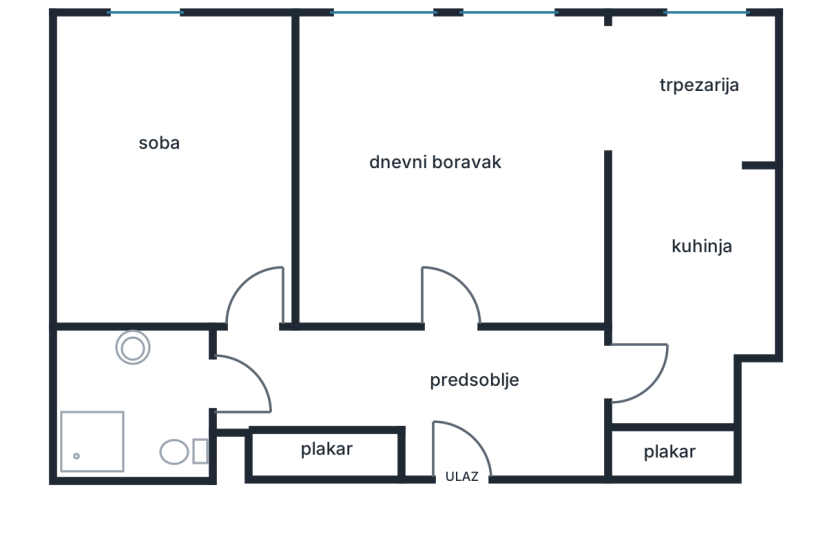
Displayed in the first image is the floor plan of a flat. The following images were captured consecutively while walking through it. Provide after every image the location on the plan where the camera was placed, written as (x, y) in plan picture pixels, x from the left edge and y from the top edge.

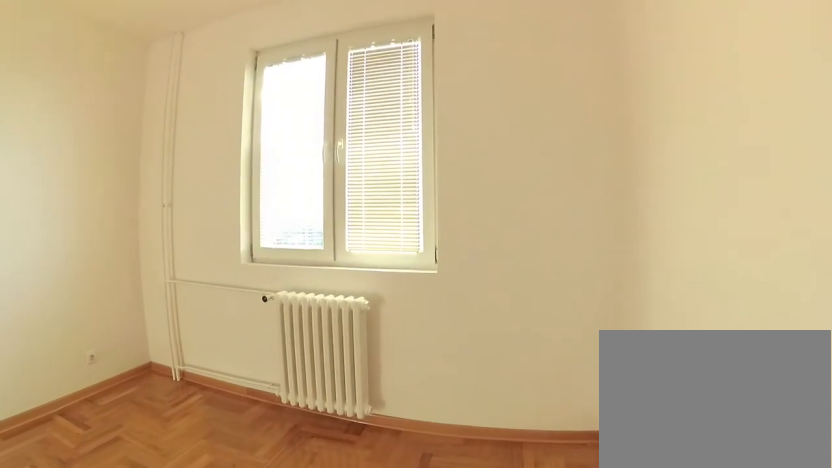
(279, 187)
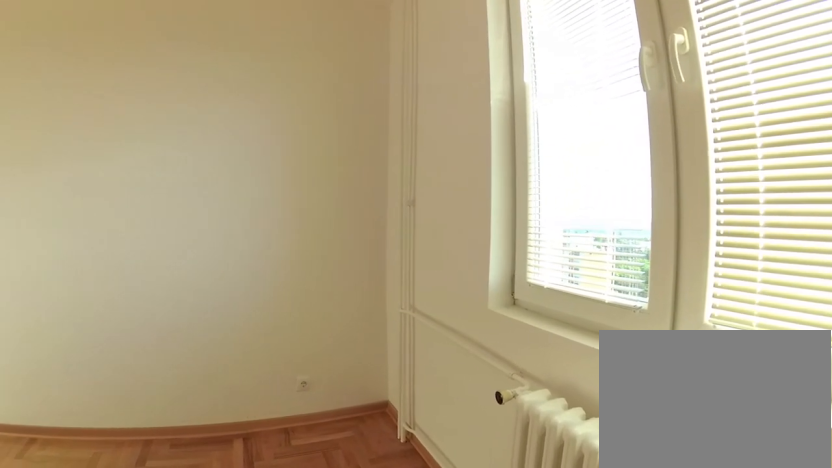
(227, 77)
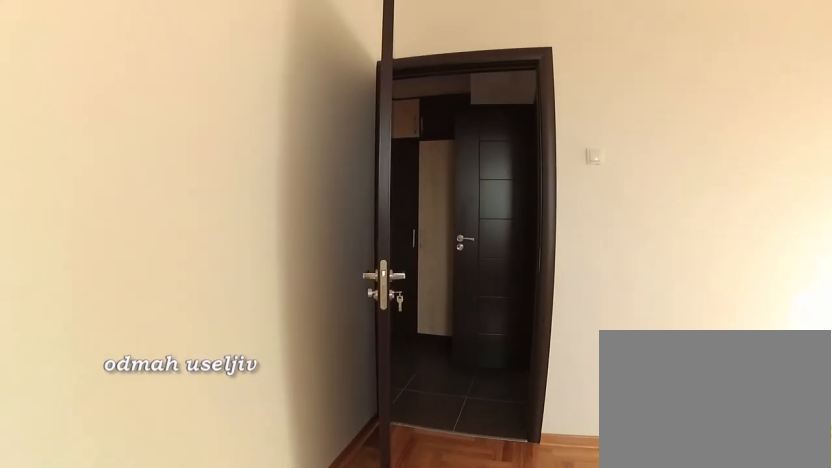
(200, 93)
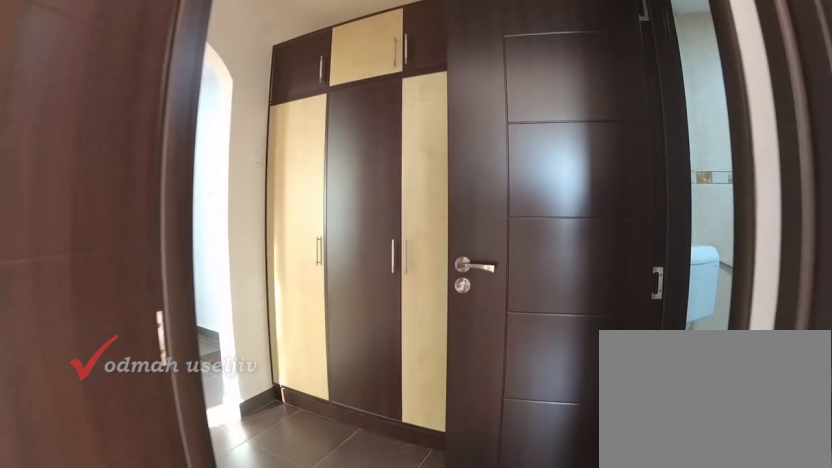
(242, 274)
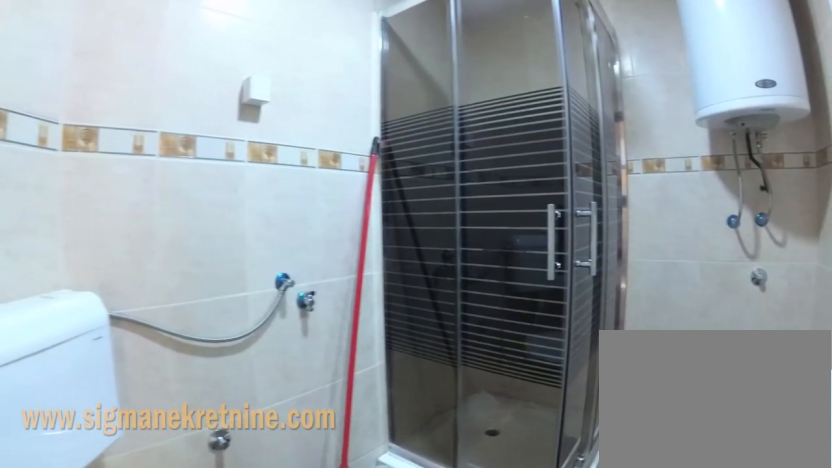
(239, 355)
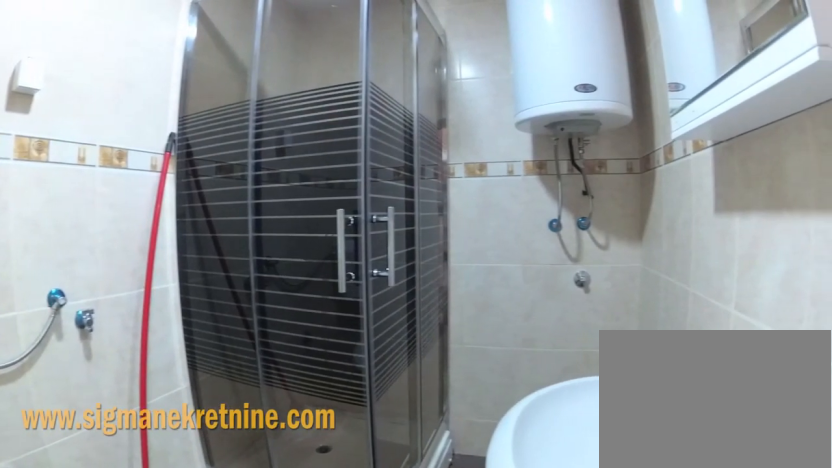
(230, 367)
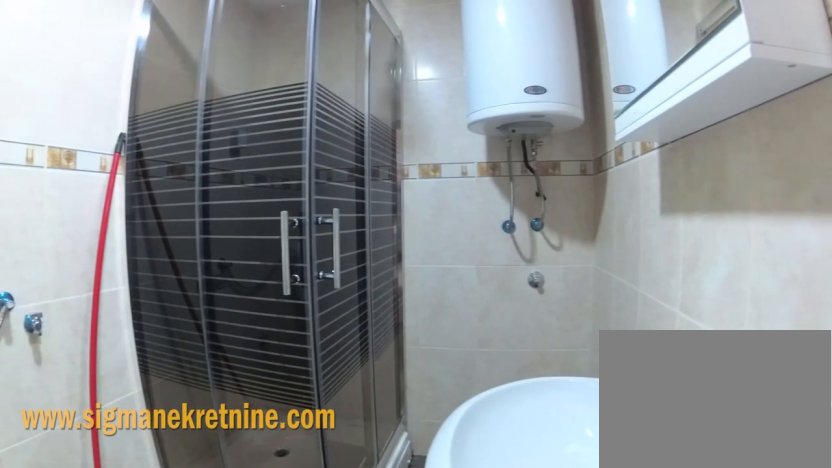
(226, 373)
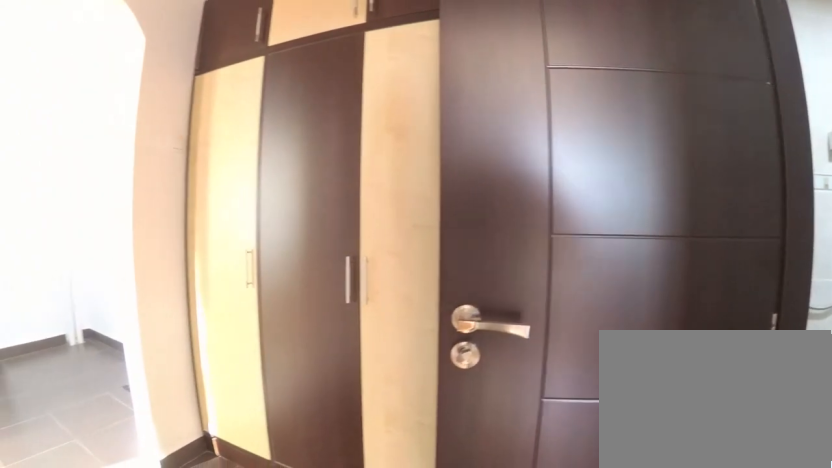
(200, 369)
